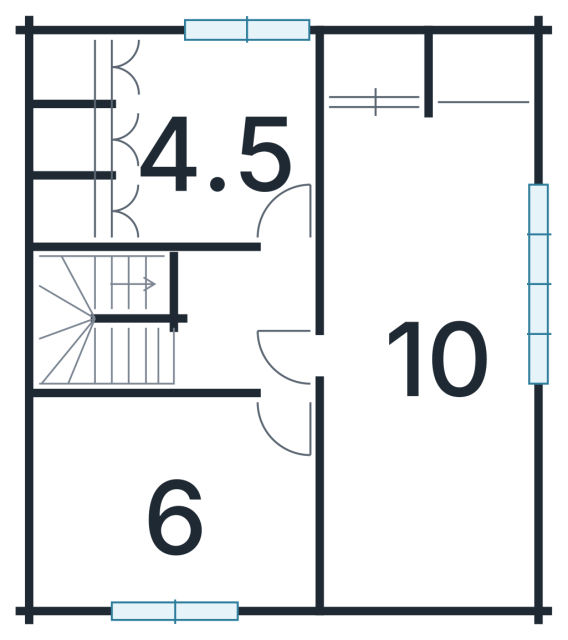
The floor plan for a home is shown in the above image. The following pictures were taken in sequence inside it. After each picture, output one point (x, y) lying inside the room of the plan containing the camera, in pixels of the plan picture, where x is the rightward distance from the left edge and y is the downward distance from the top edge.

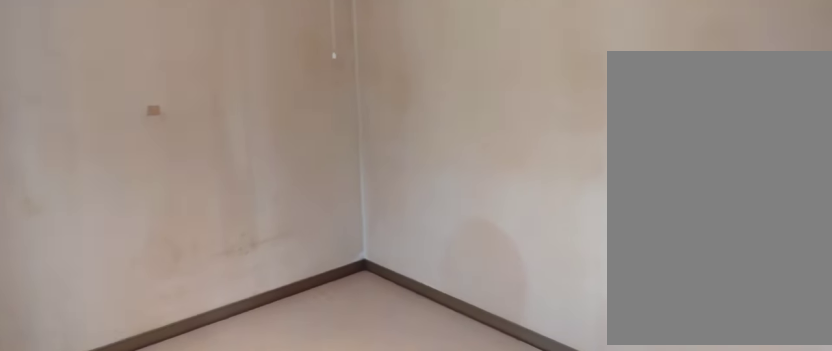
(181, 498)
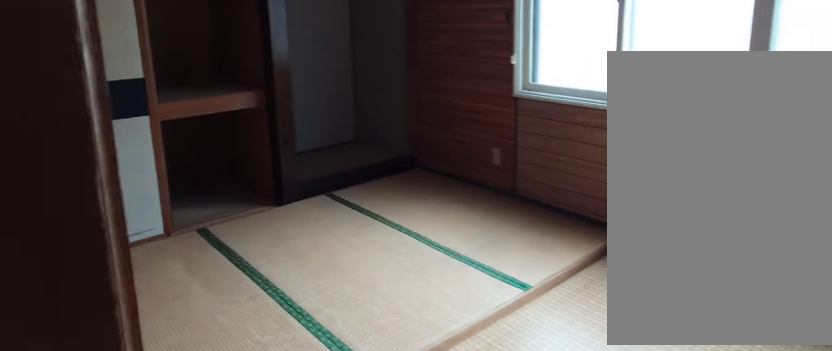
(433, 349)
